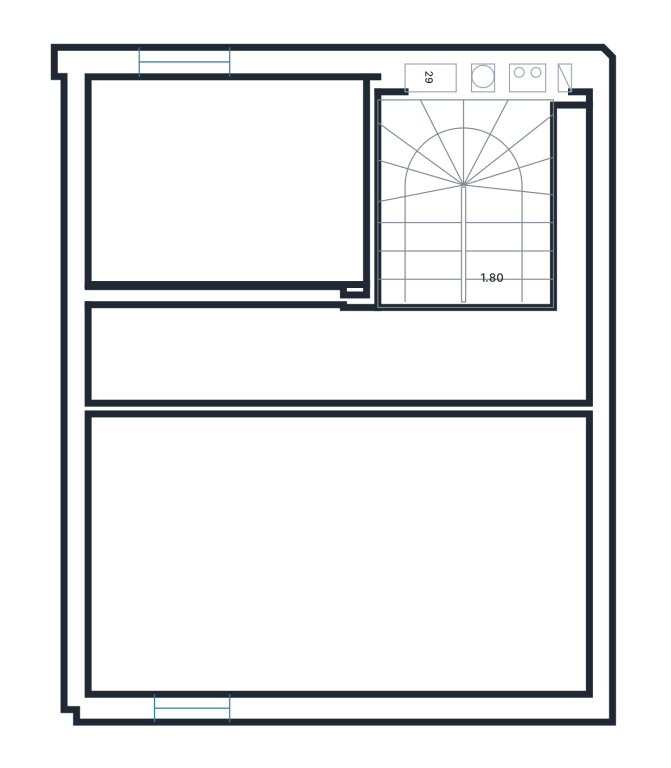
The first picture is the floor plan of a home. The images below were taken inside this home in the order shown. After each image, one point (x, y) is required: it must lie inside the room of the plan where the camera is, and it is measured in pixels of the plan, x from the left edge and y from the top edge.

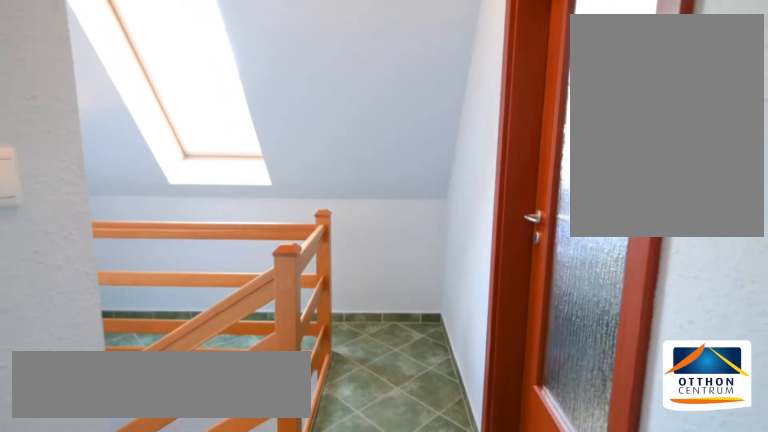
(445, 360)
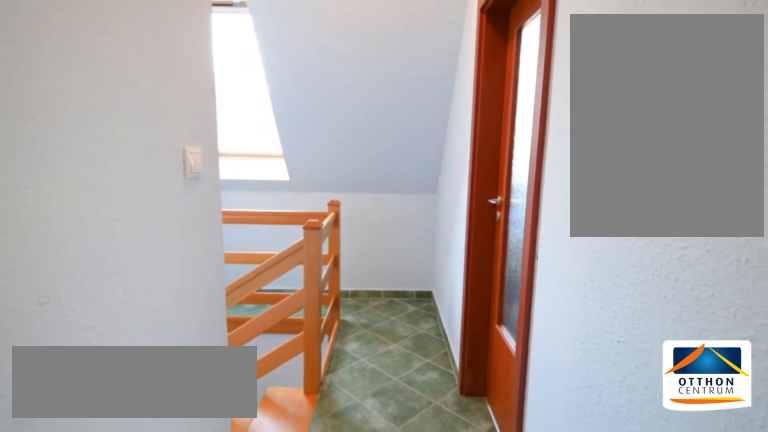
(445, 360)
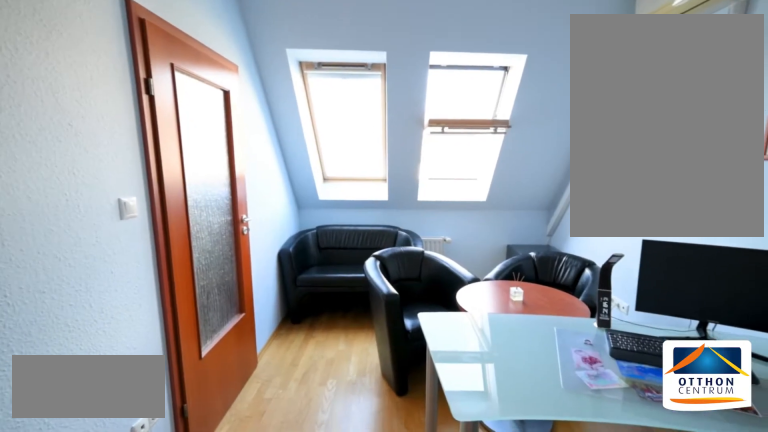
(276, 563)
